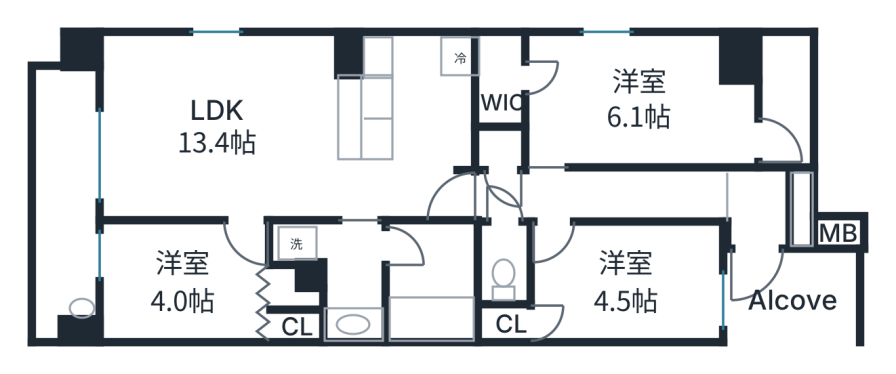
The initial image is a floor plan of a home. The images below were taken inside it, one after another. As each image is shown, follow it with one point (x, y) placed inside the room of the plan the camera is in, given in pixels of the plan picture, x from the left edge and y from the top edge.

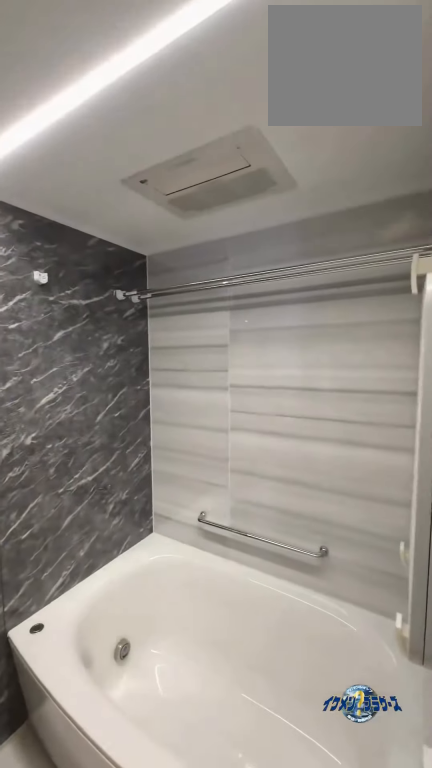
(430, 279)
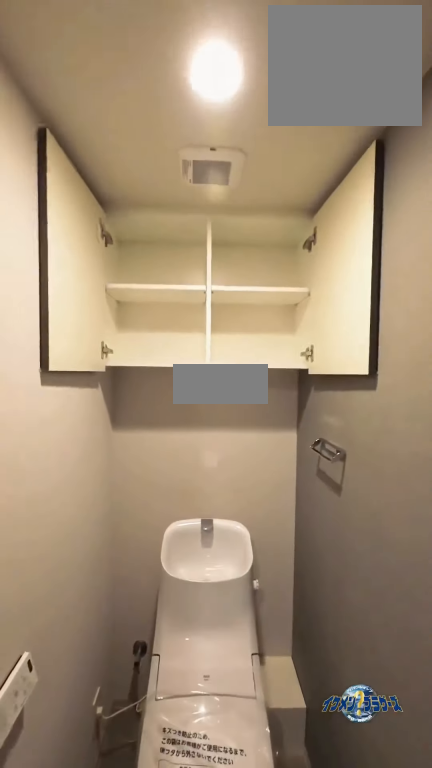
(501, 262)
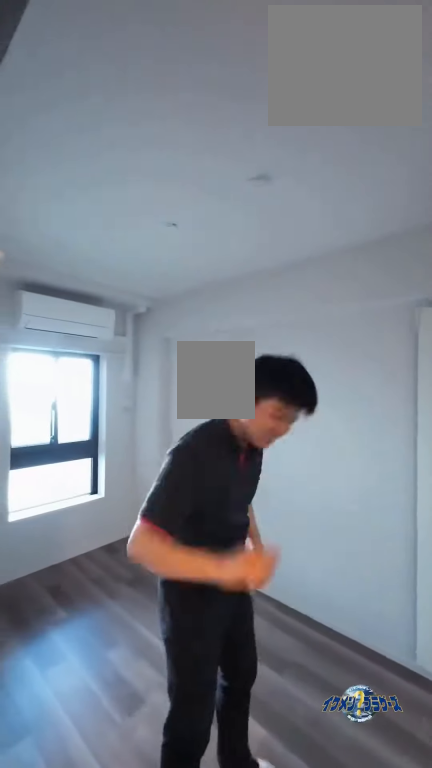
(624, 279)
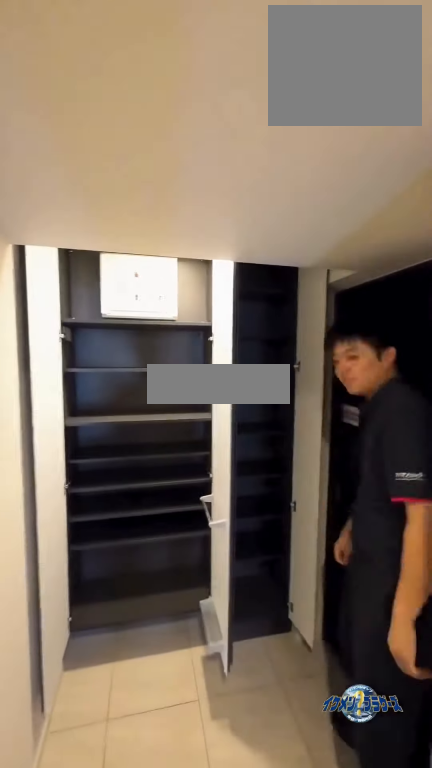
(801, 206)
